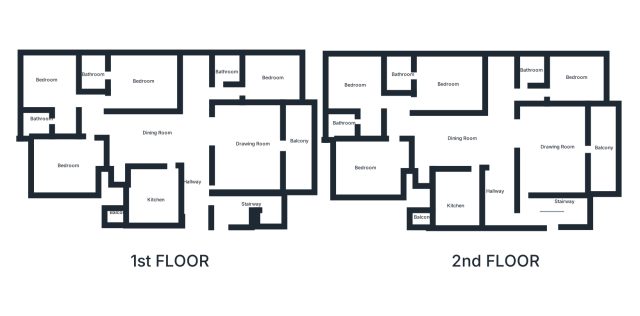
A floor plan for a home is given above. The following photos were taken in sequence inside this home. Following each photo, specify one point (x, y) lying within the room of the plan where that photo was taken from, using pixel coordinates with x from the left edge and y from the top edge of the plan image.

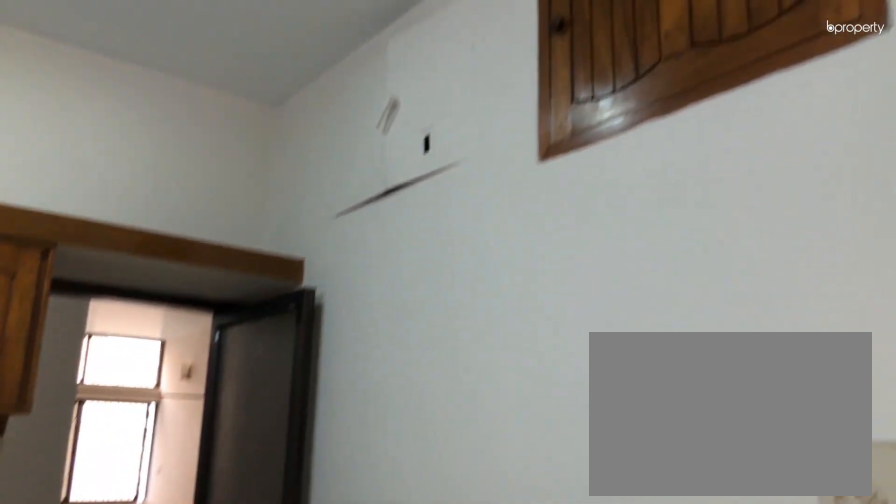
(462, 193)
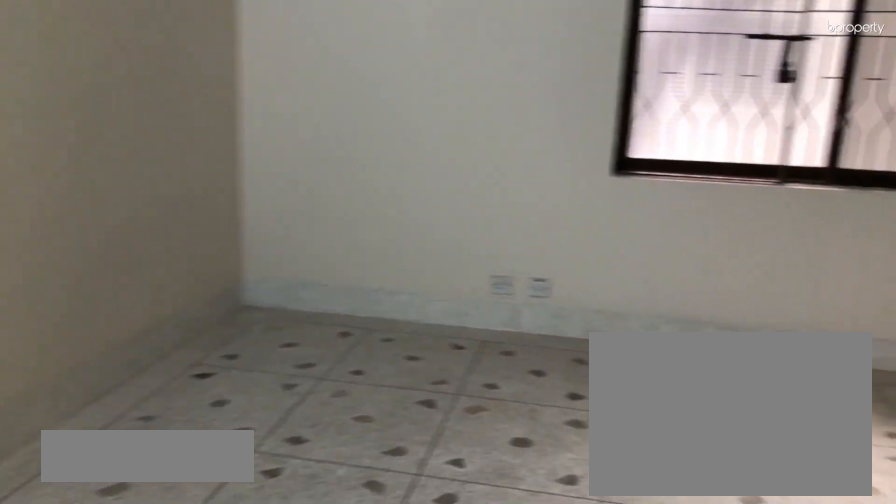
(378, 161)
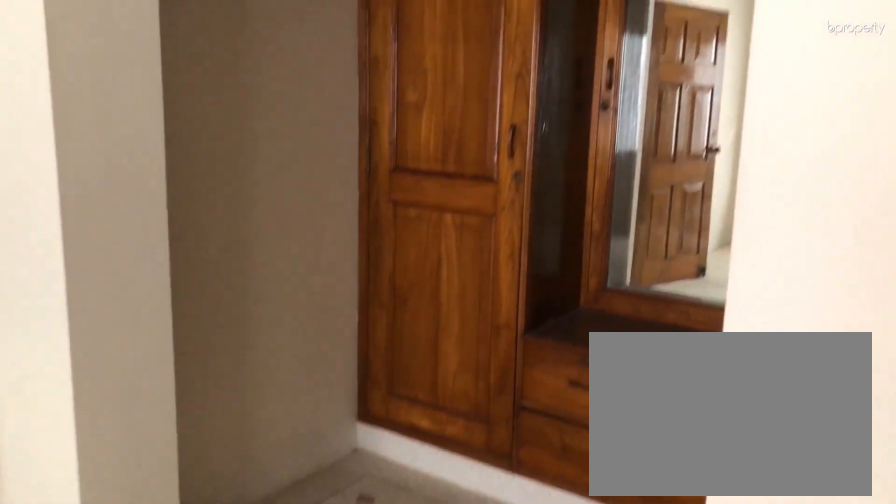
(358, 85)
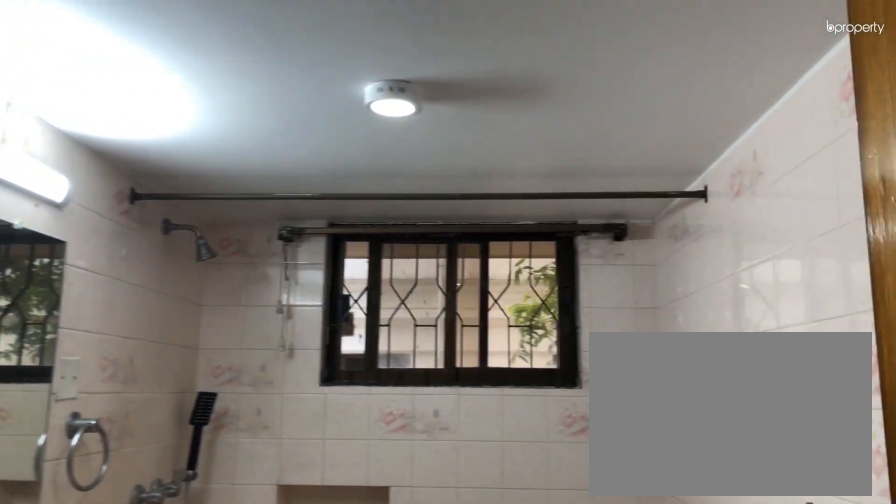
(344, 122)
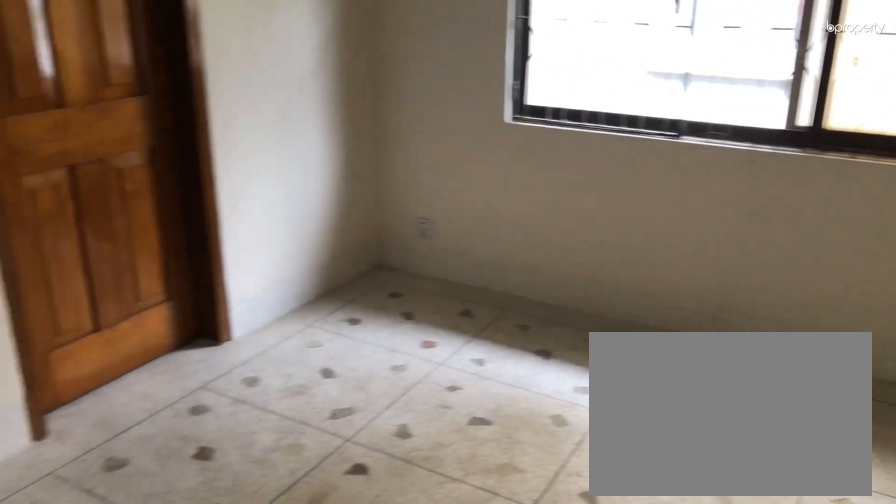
(439, 82)
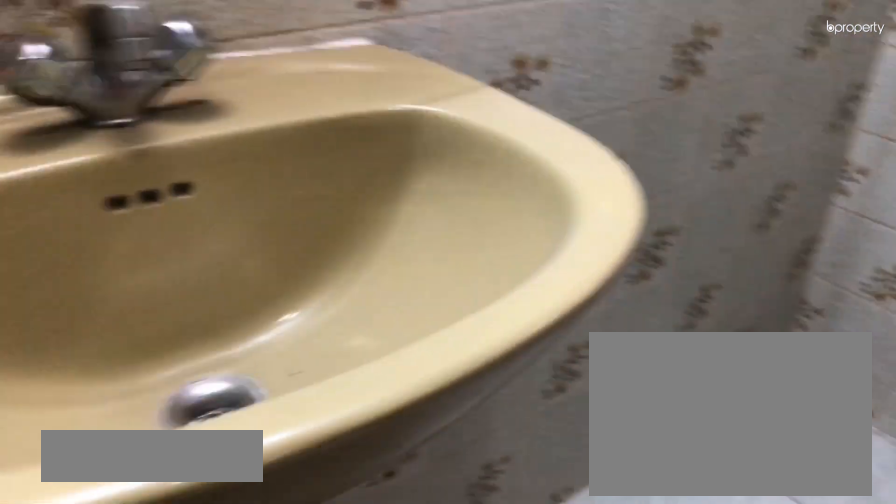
(398, 74)
